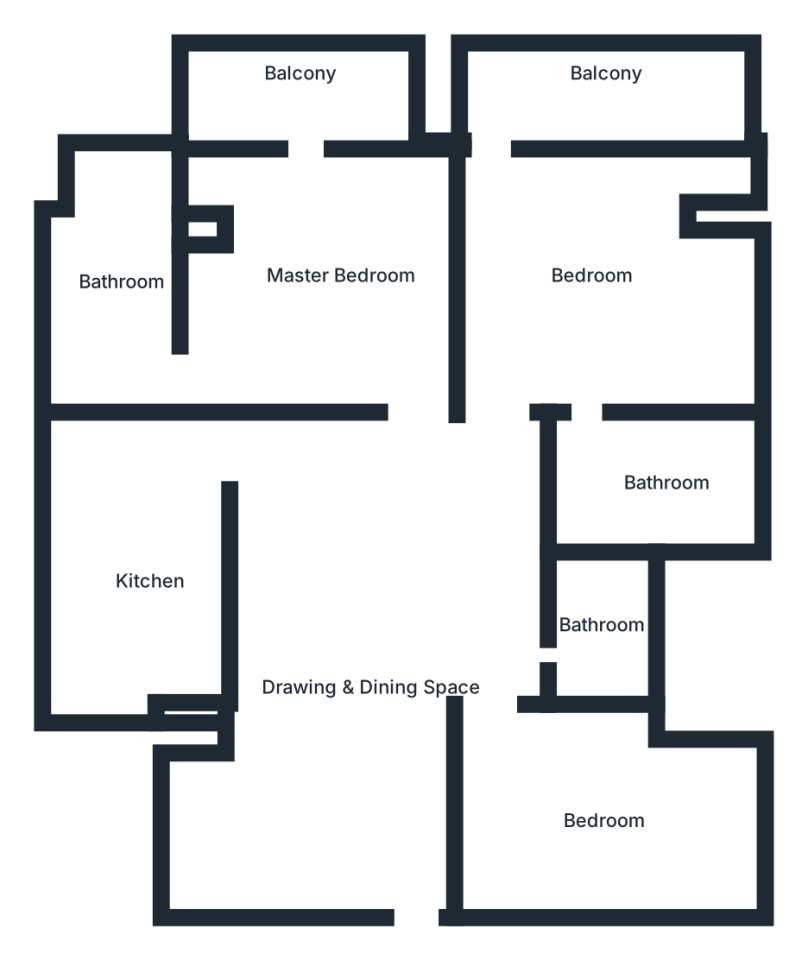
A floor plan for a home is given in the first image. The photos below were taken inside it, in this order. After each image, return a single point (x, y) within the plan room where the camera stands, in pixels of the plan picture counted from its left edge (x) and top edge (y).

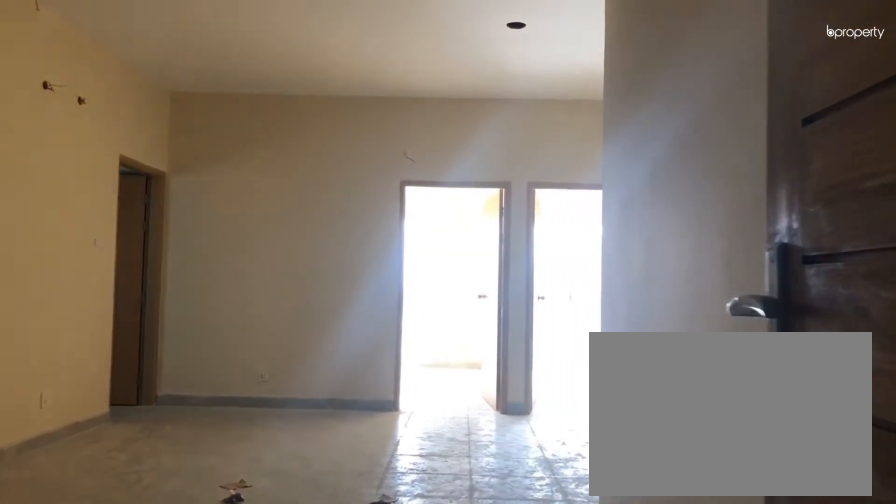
(403, 850)
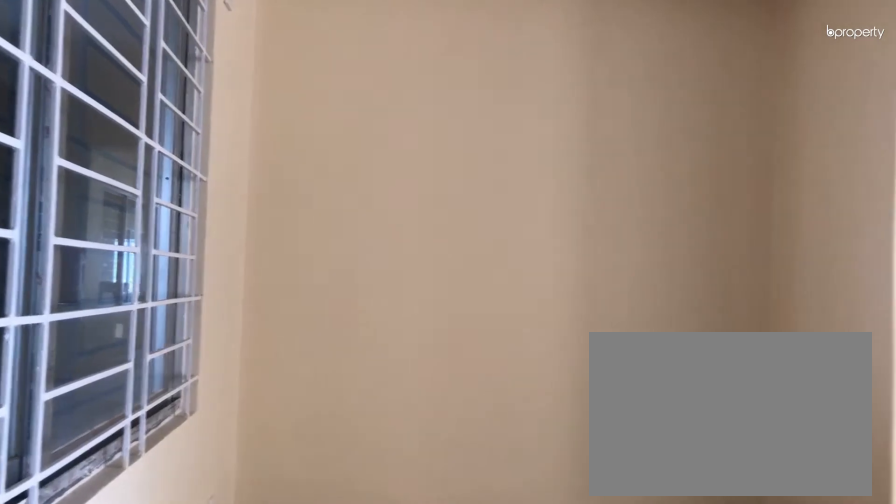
(389, 647)
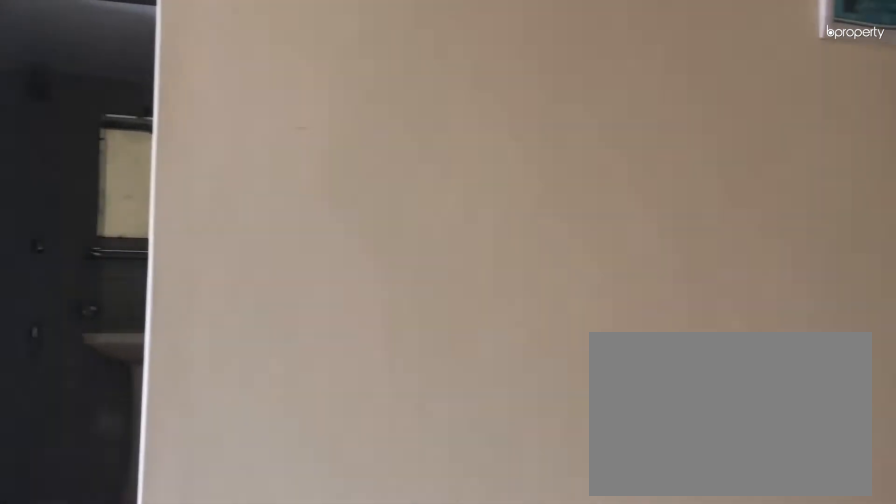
(389, 647)
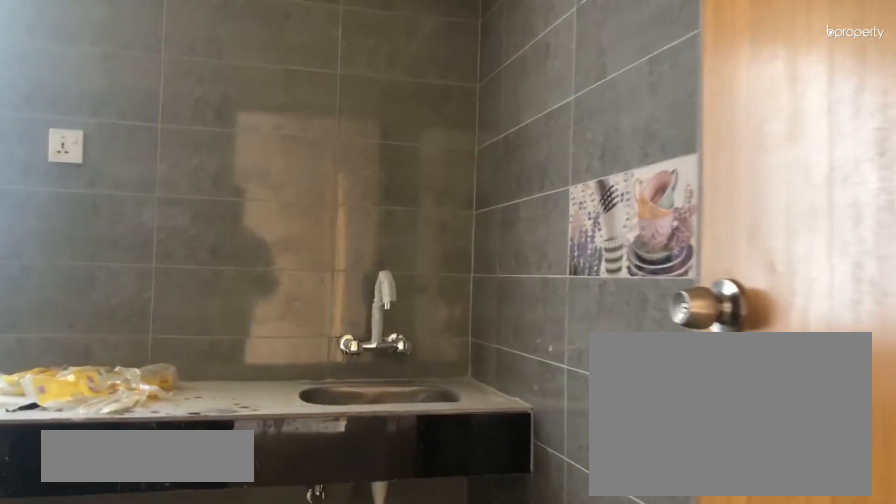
(141, 587)
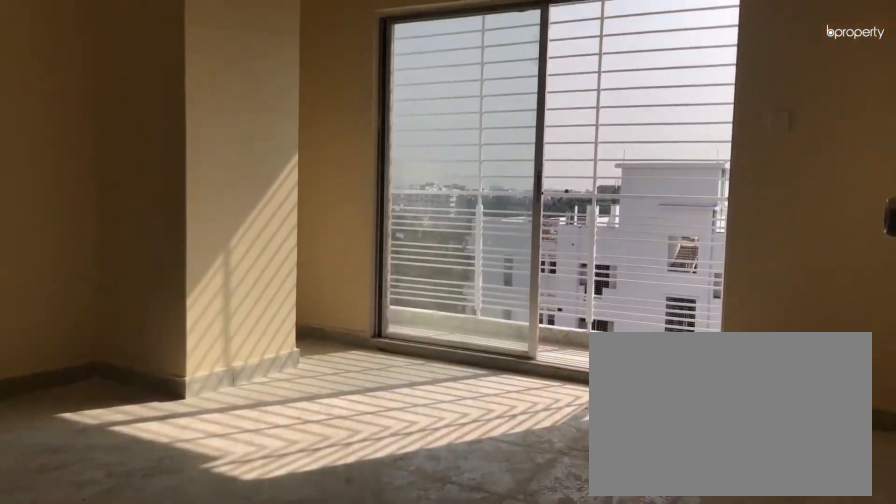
(362, 277)
